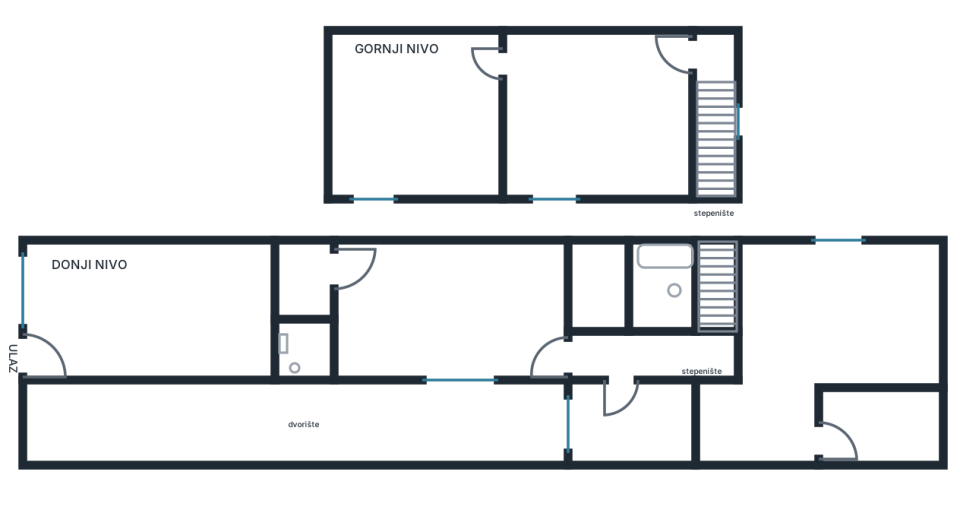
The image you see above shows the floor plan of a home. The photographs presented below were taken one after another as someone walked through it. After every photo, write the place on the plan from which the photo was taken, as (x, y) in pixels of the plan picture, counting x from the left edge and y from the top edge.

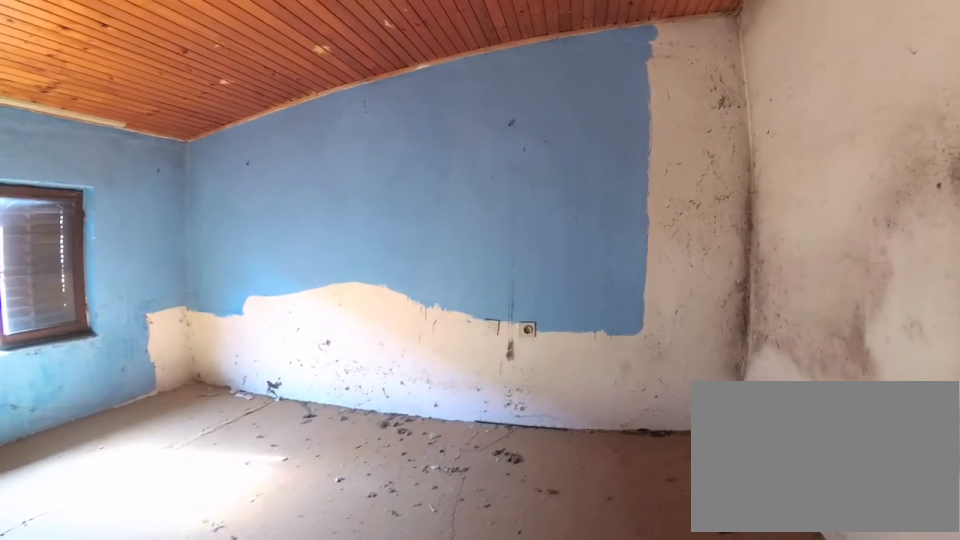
(430, 68)
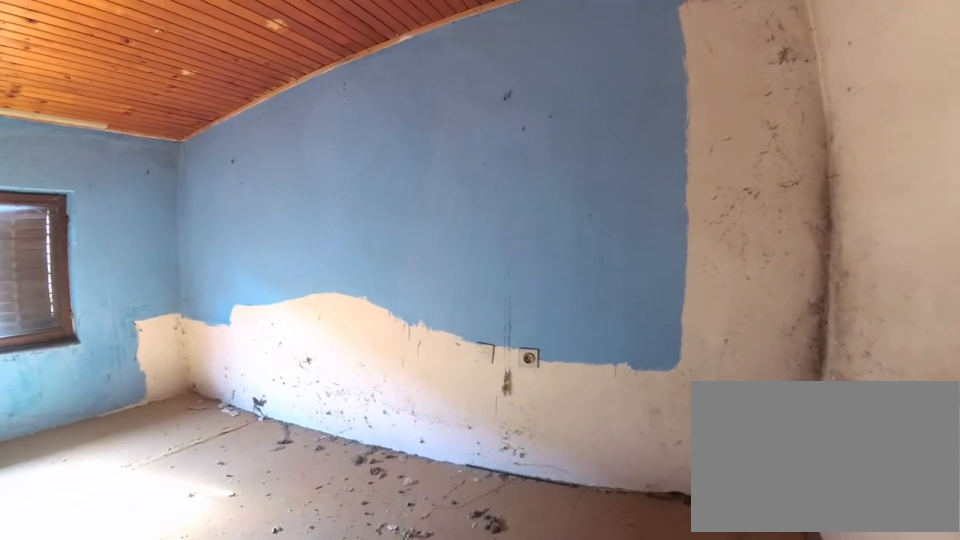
(407, 68)
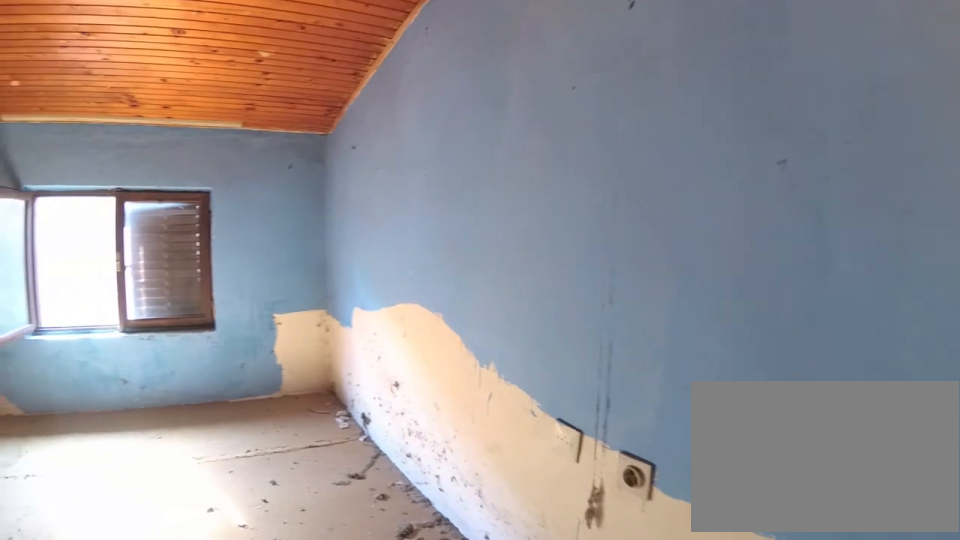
(385, 58)
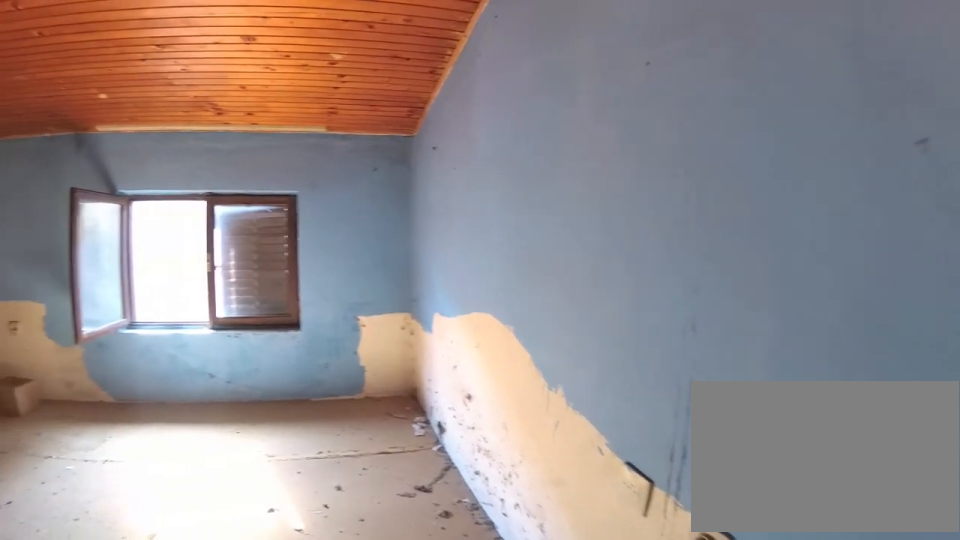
(381, 58)
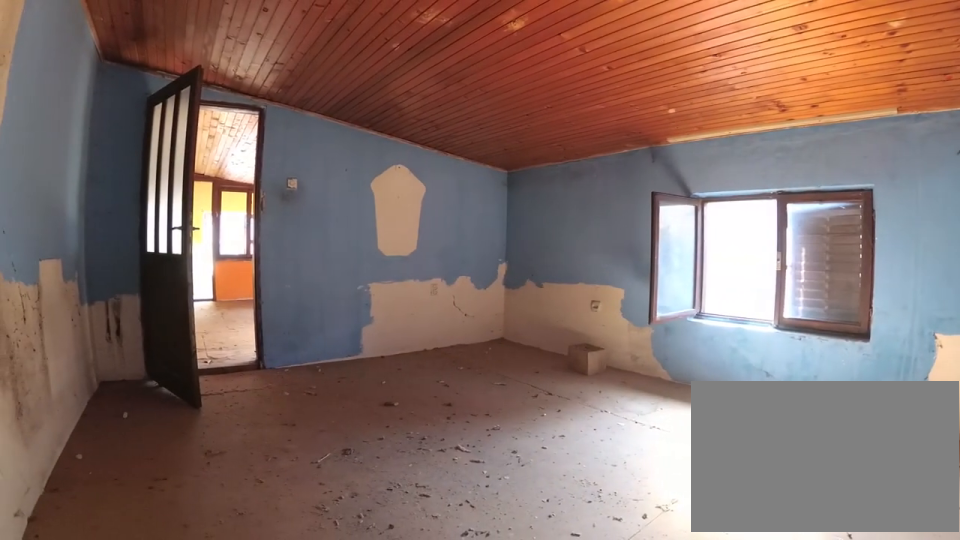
(349, 82)
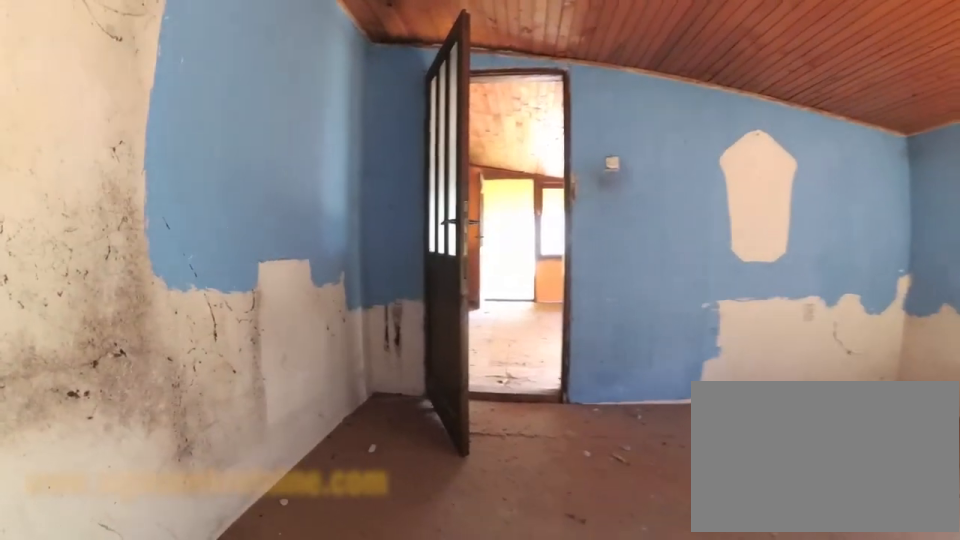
(384, 81)
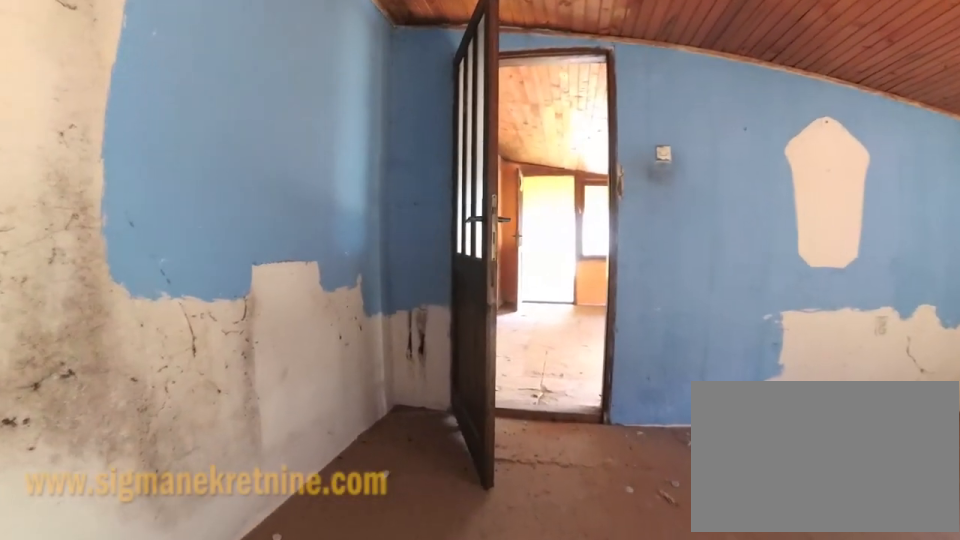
(393, 80)
